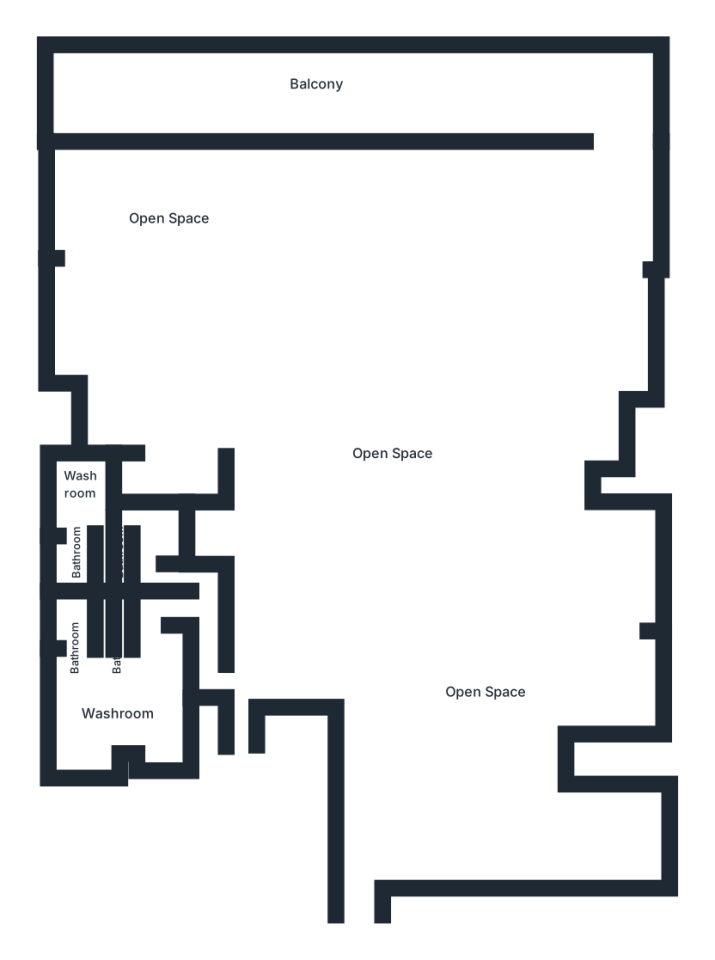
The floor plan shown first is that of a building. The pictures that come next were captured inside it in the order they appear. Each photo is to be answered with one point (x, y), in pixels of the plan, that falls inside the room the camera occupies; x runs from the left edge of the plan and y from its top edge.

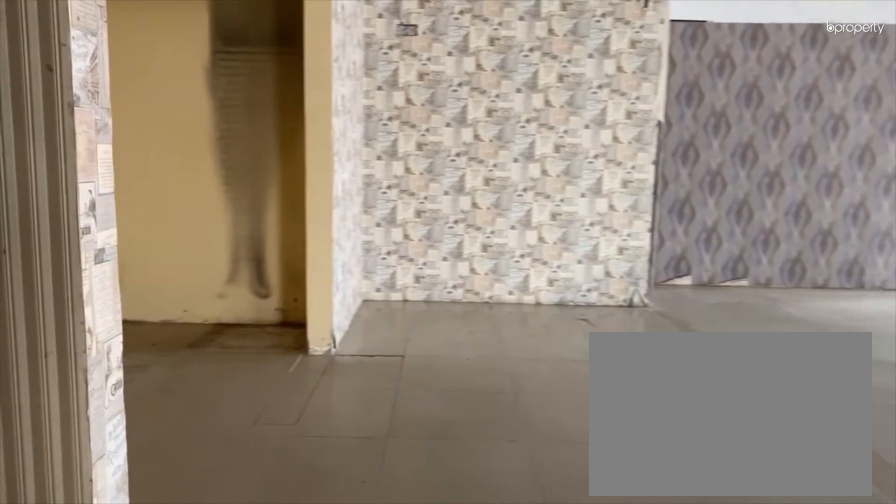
(189, 403)
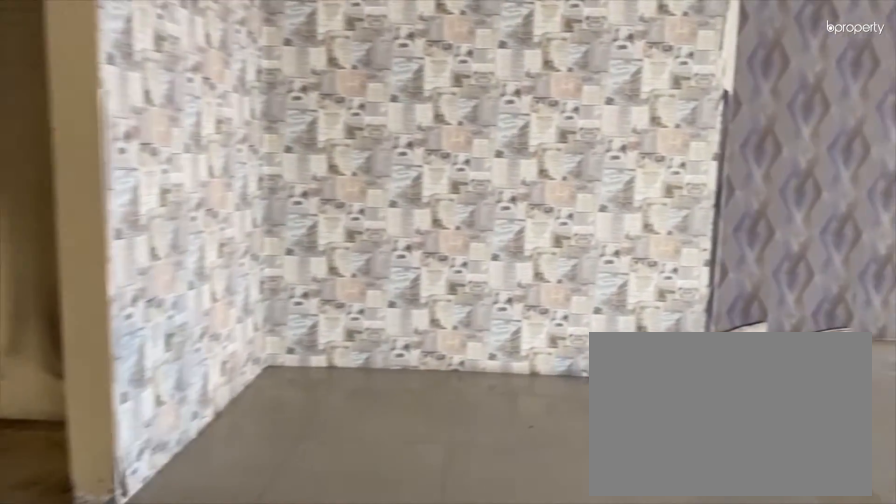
(189, 403)
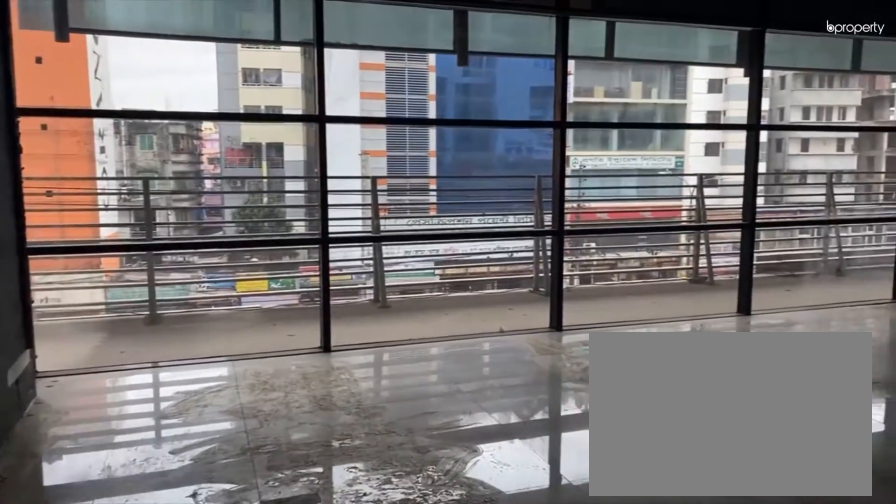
(243, 242)
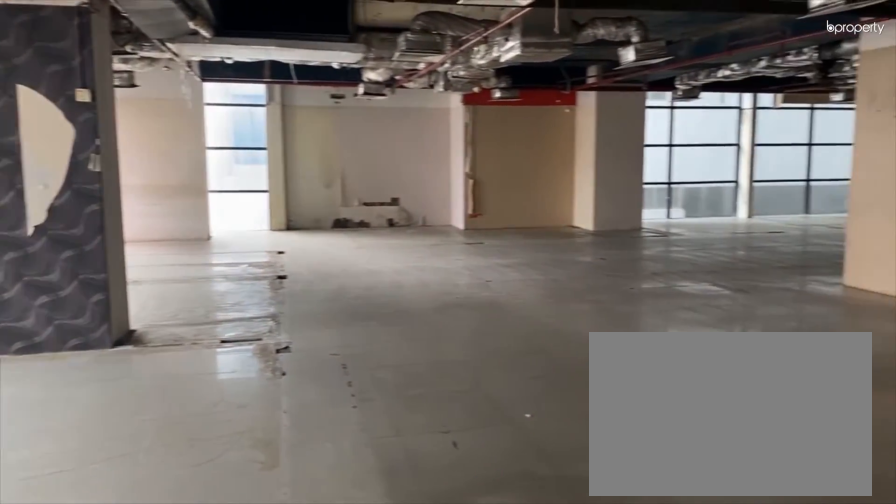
(515, 233)
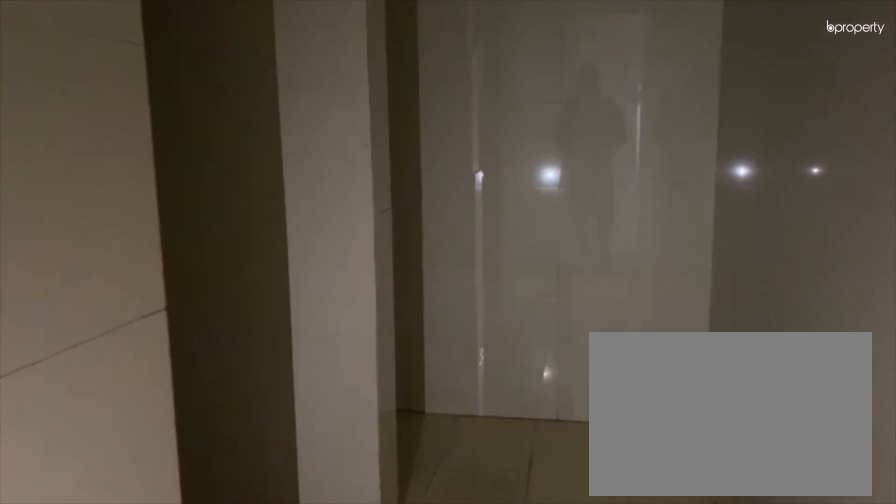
(204, 641)
